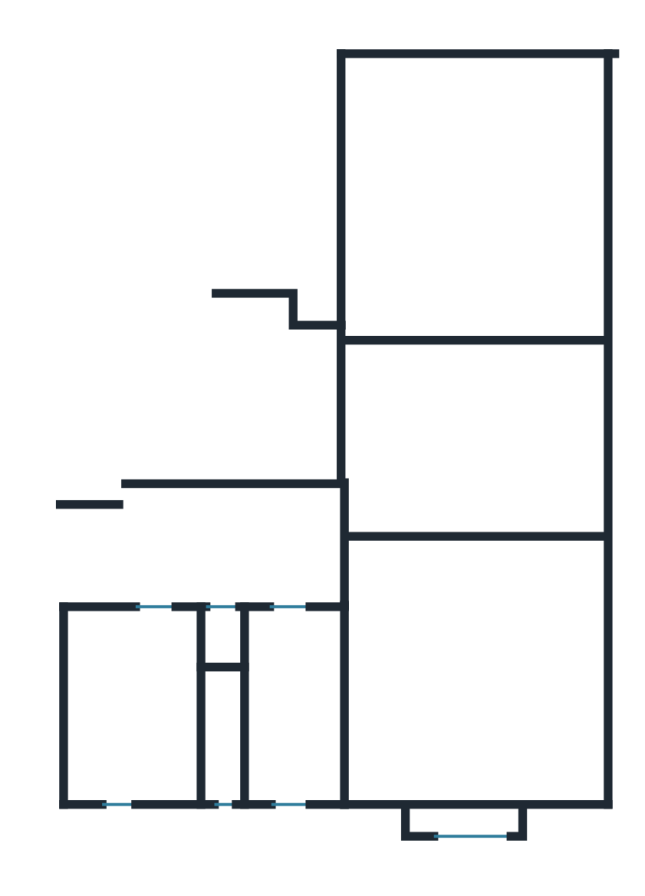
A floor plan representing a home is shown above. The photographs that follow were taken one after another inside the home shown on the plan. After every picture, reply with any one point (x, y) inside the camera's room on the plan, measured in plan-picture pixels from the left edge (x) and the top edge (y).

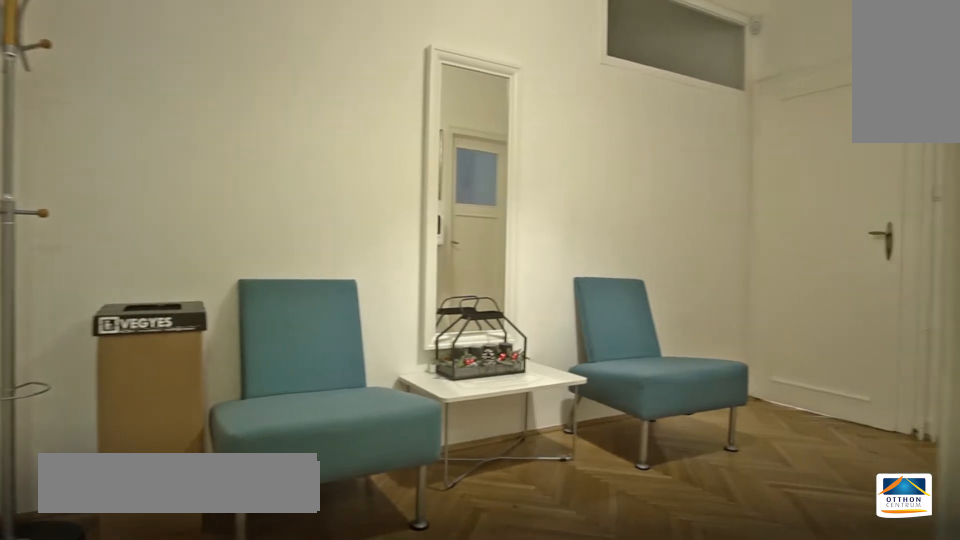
(242, 547)
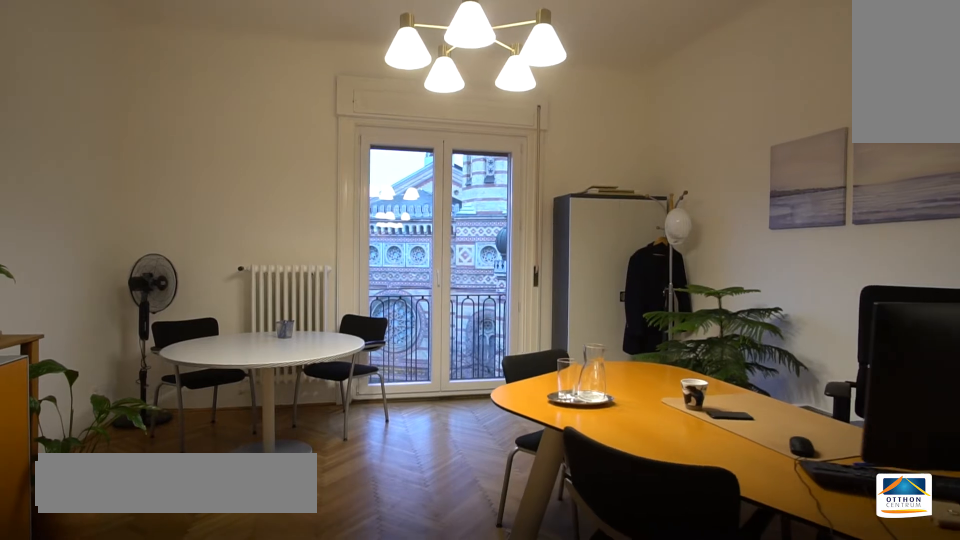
(476, 212)
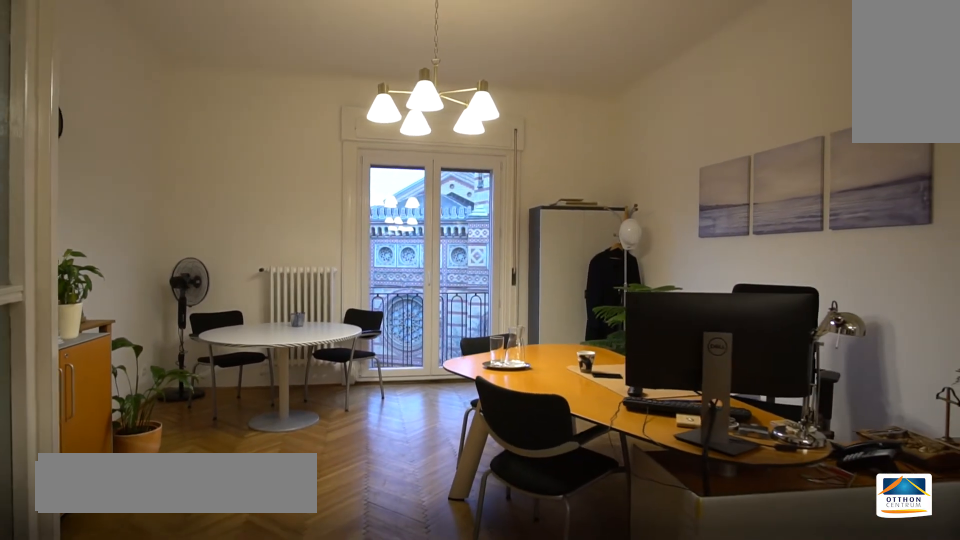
(476, 212)
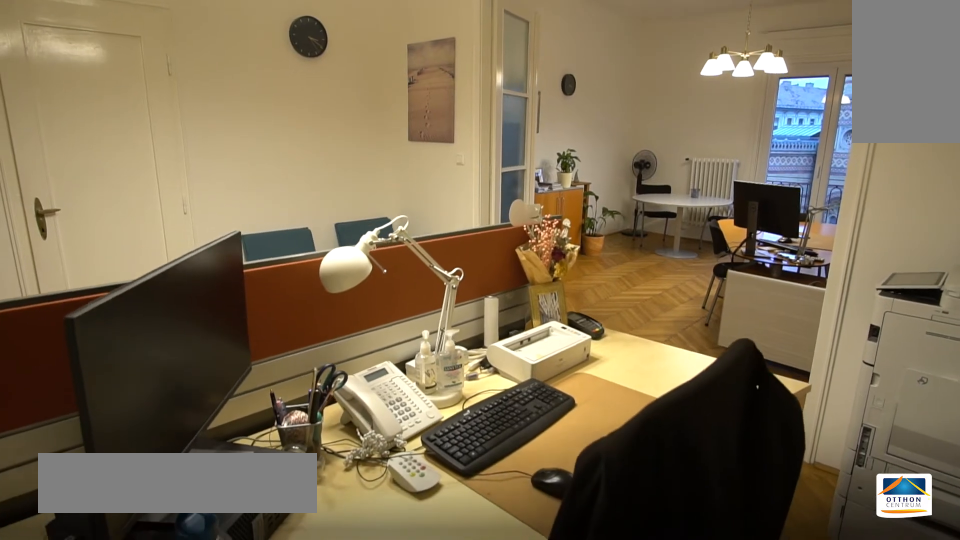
(472, 443)
